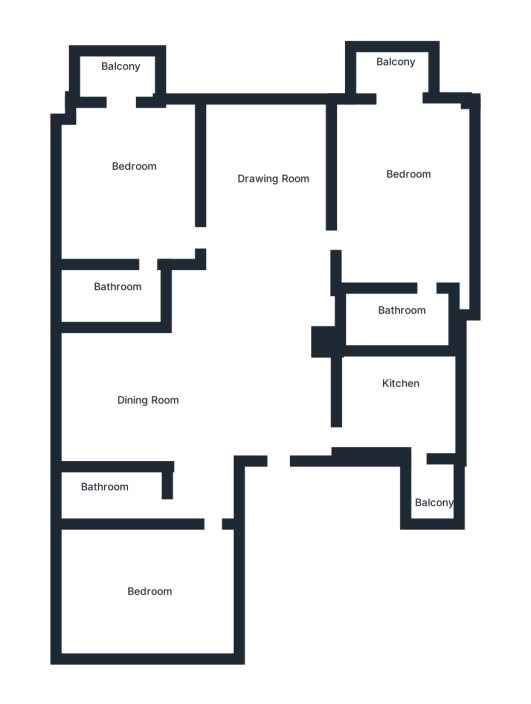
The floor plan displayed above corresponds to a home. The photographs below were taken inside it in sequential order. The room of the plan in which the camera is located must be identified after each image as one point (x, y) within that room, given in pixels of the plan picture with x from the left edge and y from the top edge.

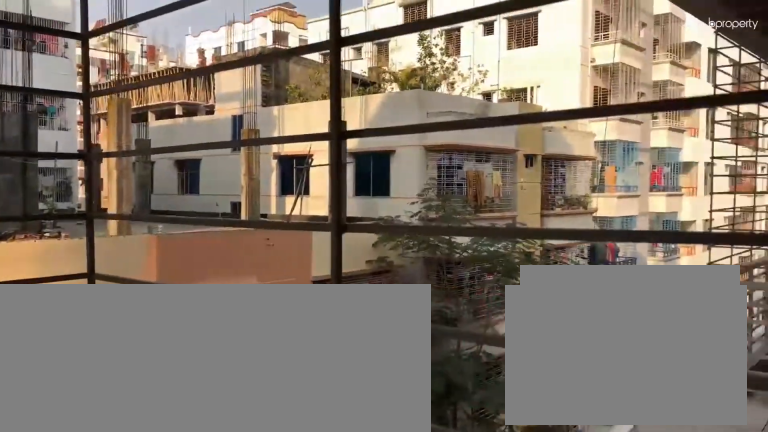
(118, 79)
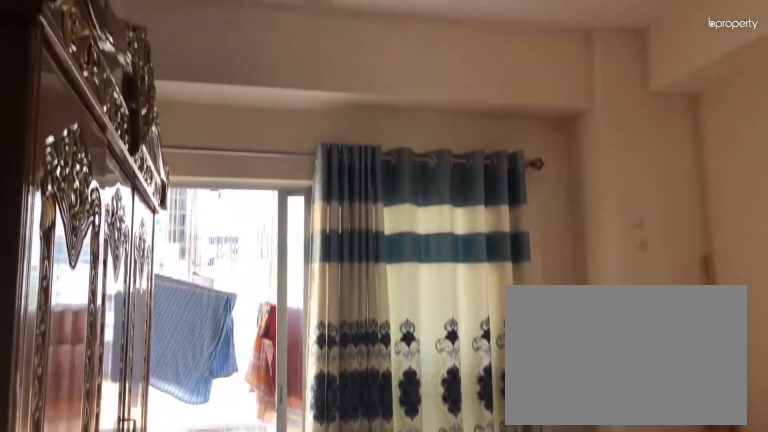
(421, 208)
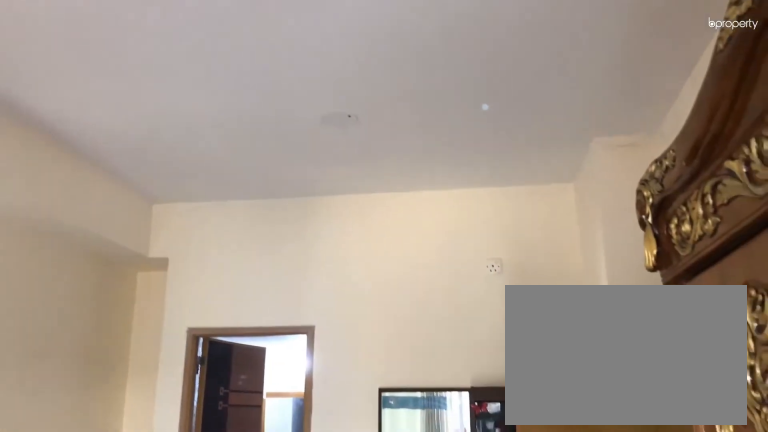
(421, 208)
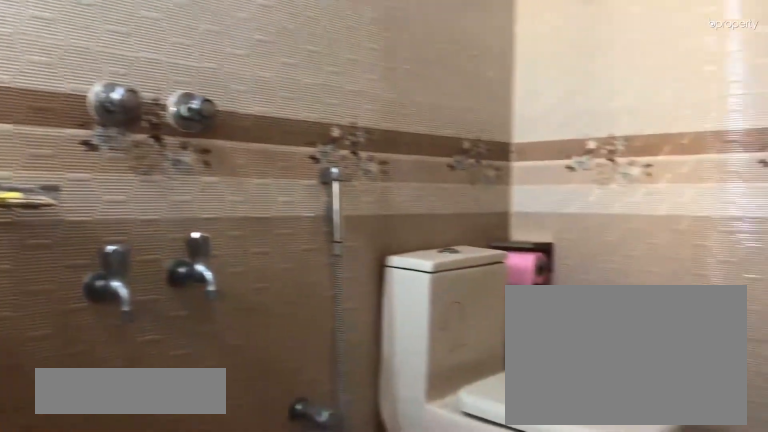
(409, 324)
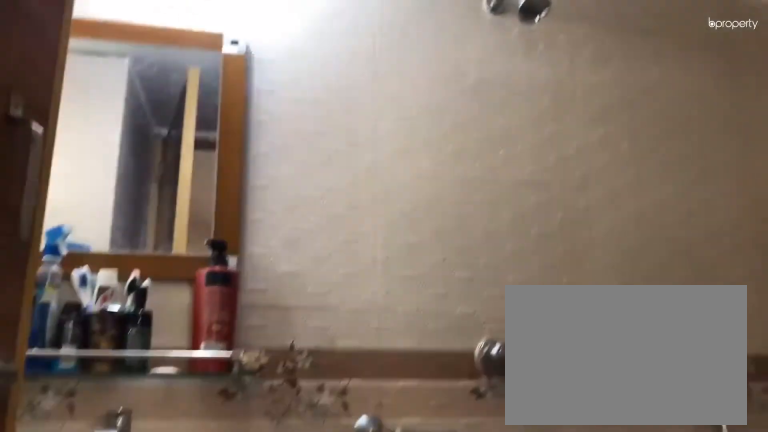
(409, 324)
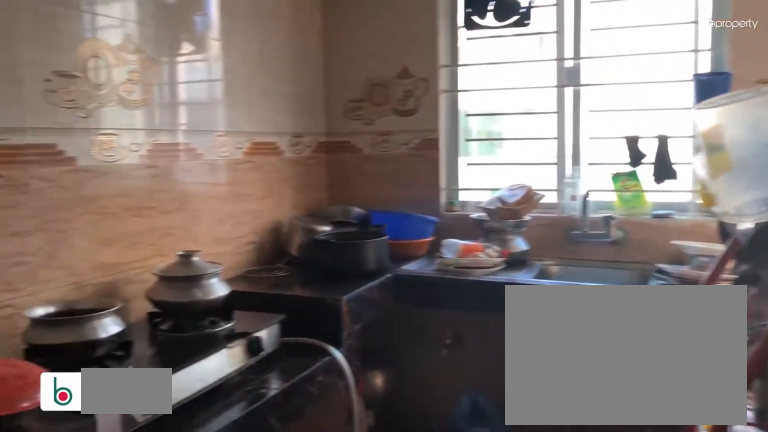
(407, 409)
